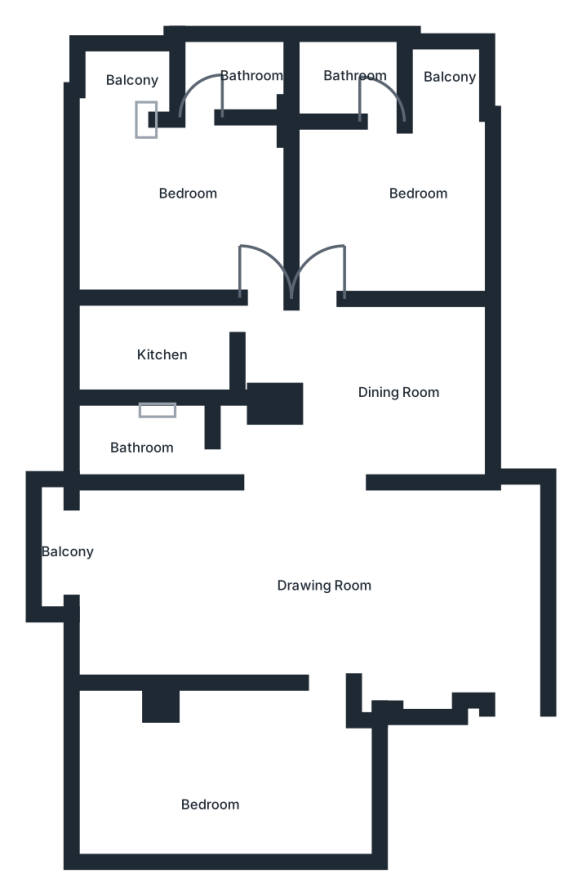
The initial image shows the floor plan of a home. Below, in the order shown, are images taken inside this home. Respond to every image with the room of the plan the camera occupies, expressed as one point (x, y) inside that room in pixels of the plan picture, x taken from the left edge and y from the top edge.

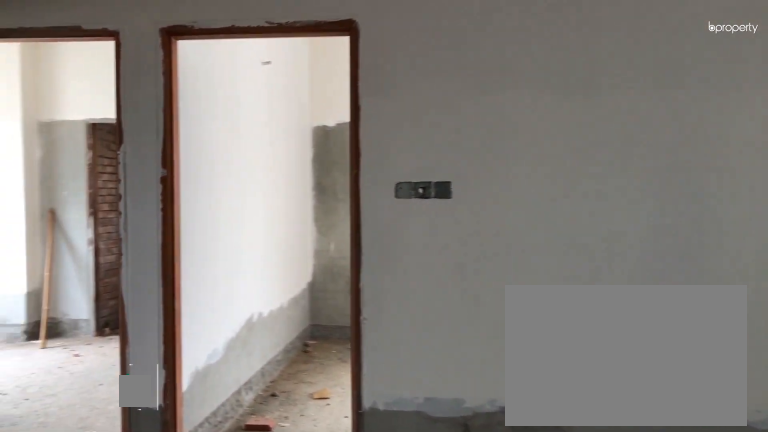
(389, 387)
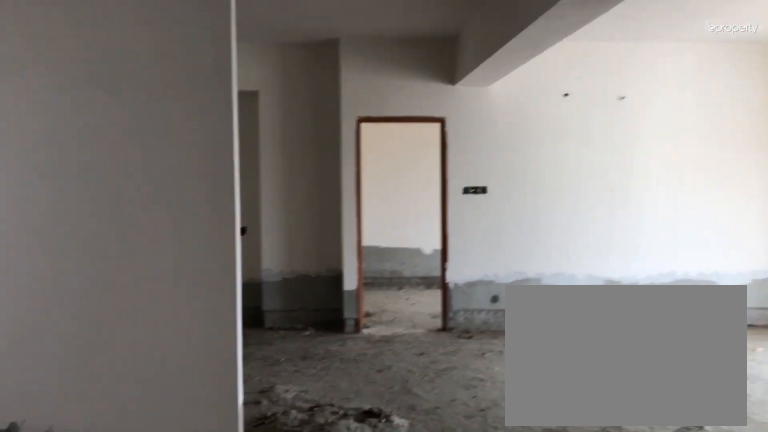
(387, 388)
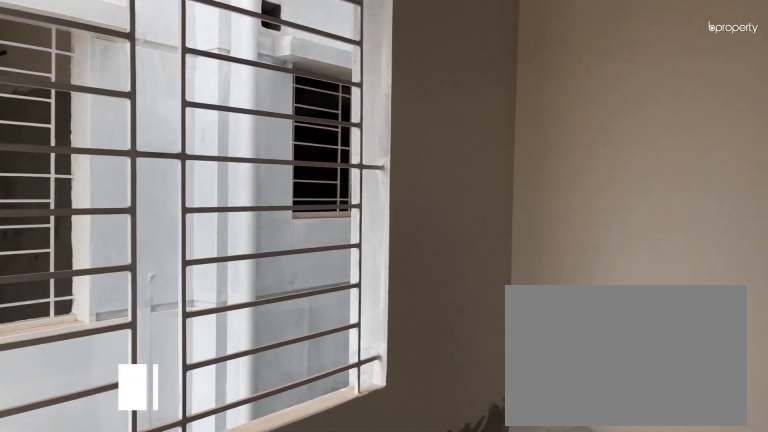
(378, 186)
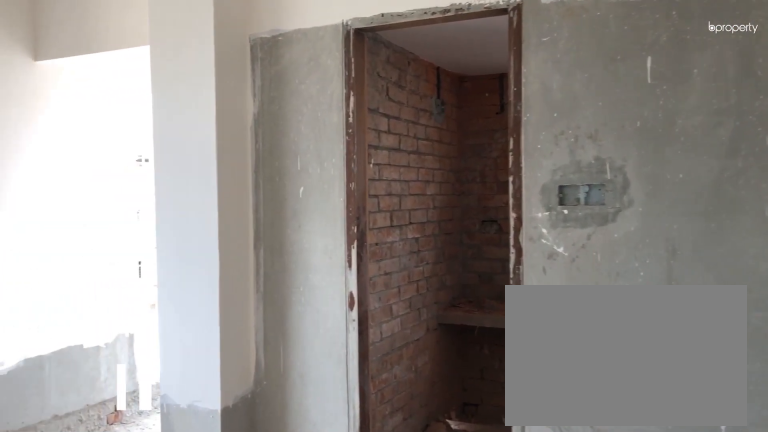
(189, 192)
